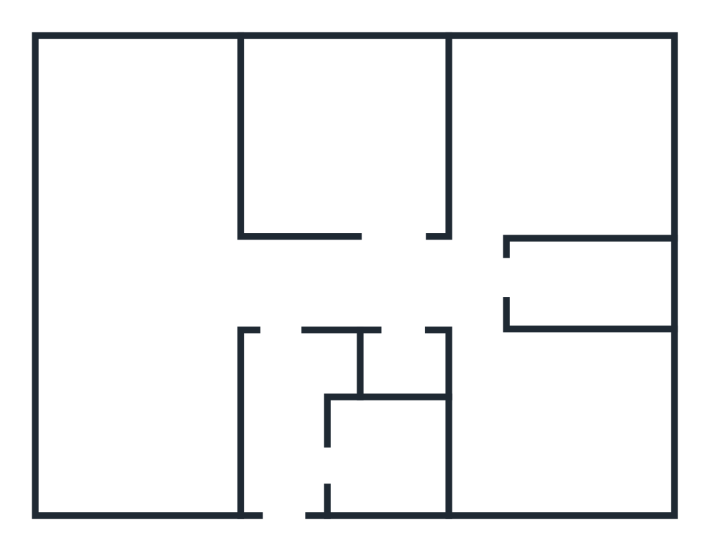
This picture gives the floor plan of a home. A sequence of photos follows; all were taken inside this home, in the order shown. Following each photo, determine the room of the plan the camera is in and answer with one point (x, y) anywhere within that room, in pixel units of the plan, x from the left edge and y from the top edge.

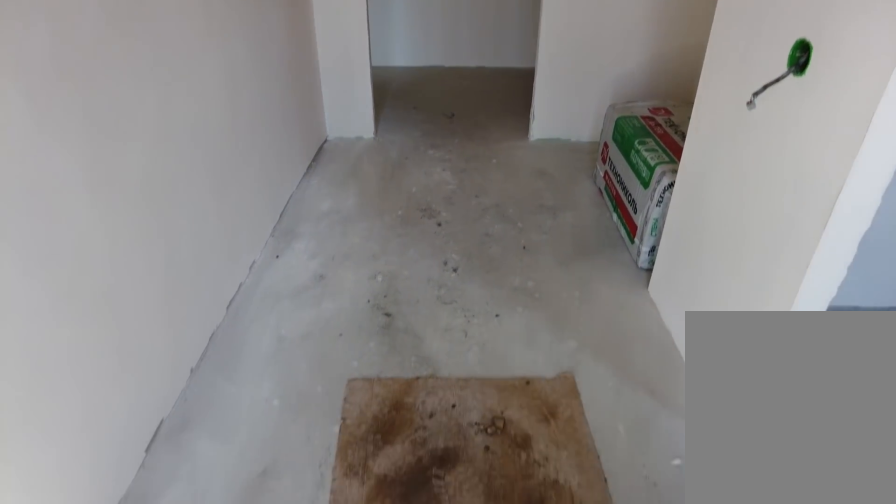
(285, 494)
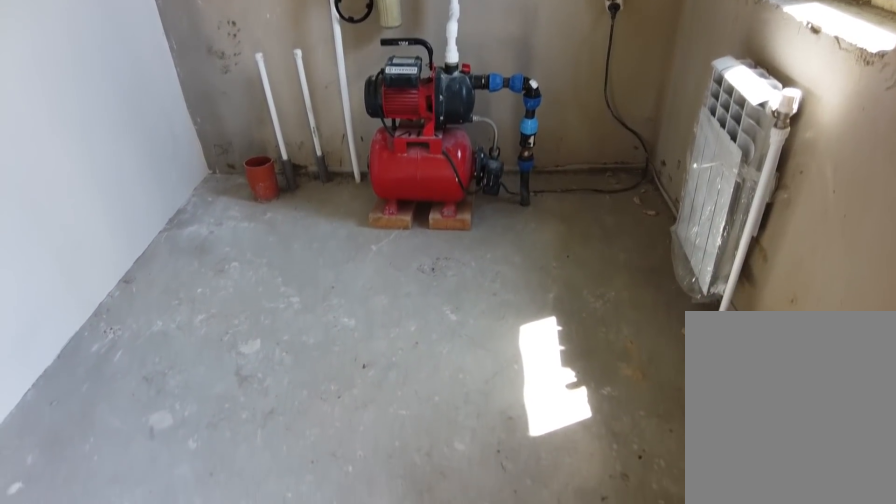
(362, 487)
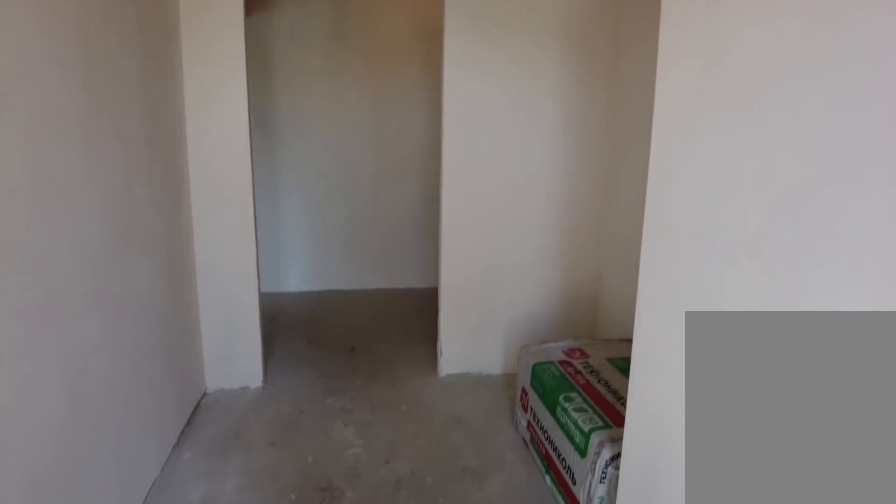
(297, 481)
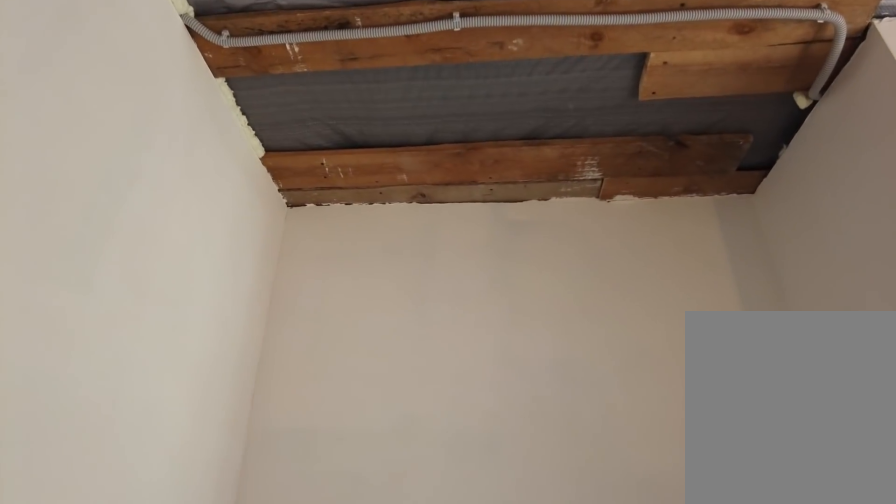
(278, 385)
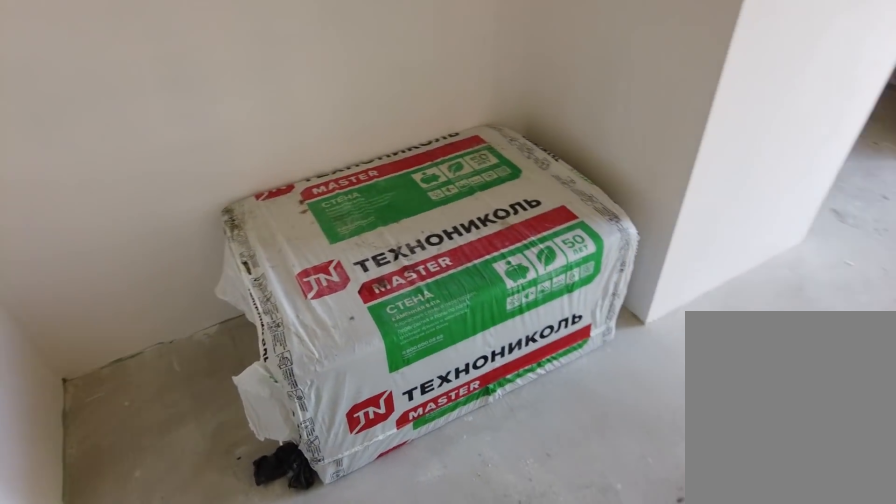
(278, 385)
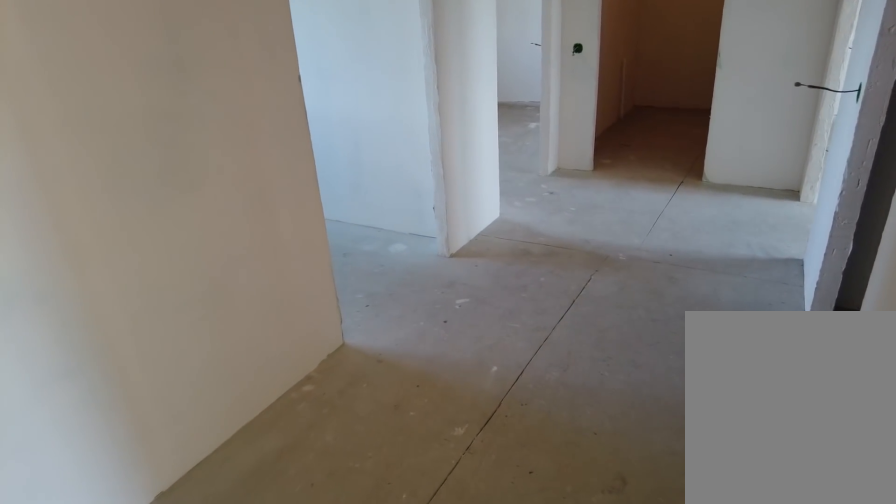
(284, 307)
